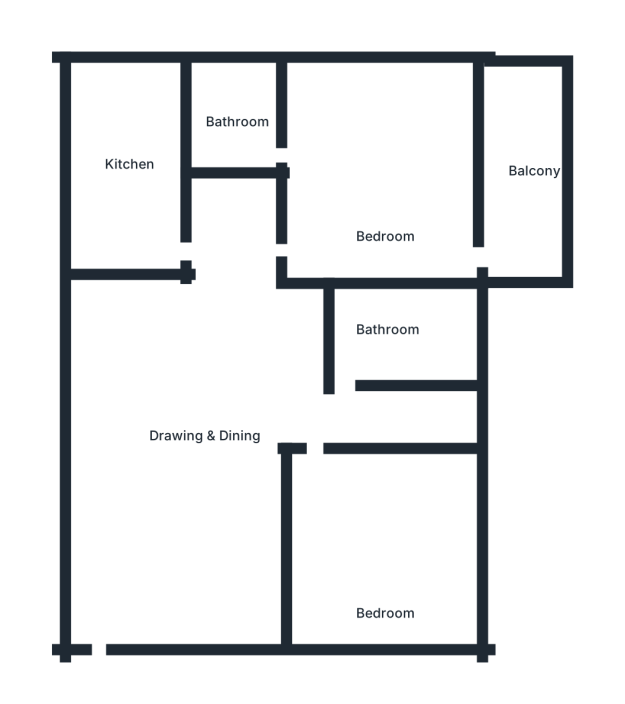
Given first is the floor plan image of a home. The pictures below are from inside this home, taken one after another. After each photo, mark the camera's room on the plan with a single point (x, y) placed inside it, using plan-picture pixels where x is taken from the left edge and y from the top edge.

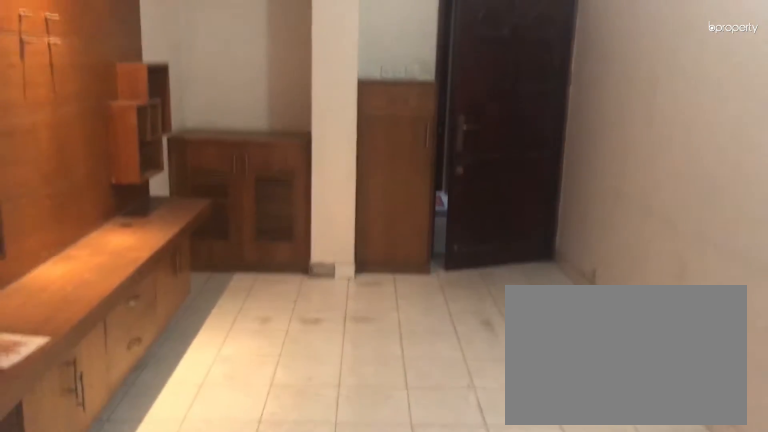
(215, 424)
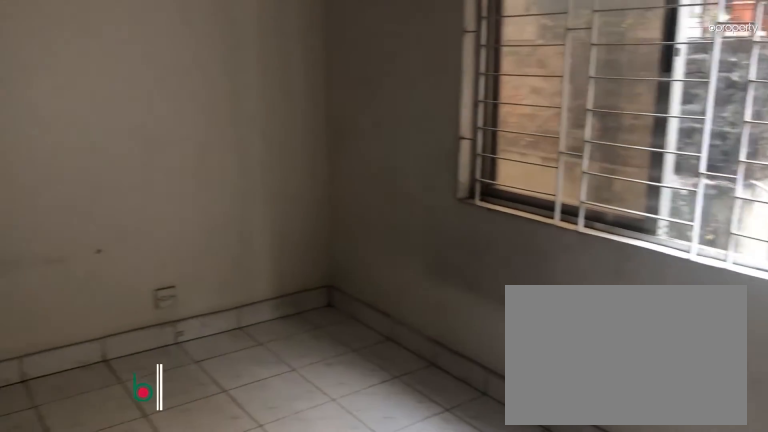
(386, 568)
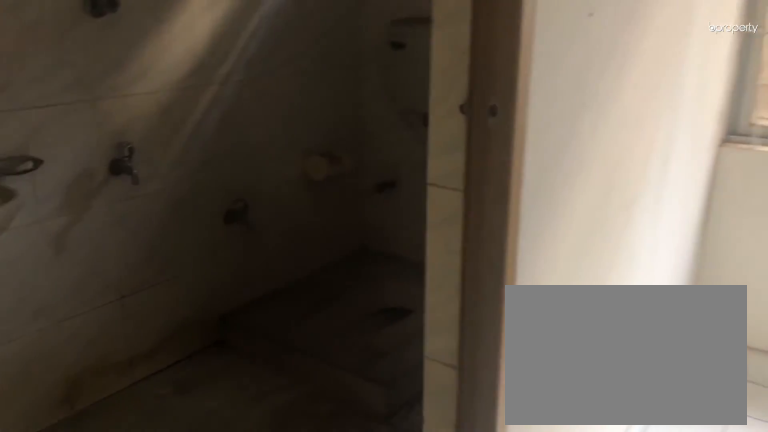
(350, 379)
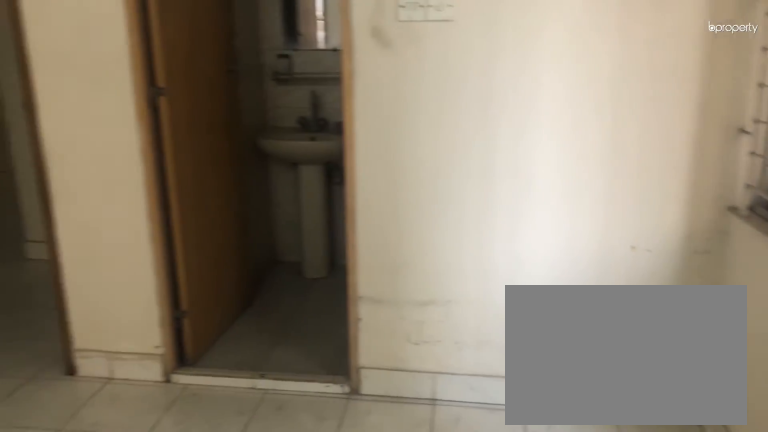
(377, 178)
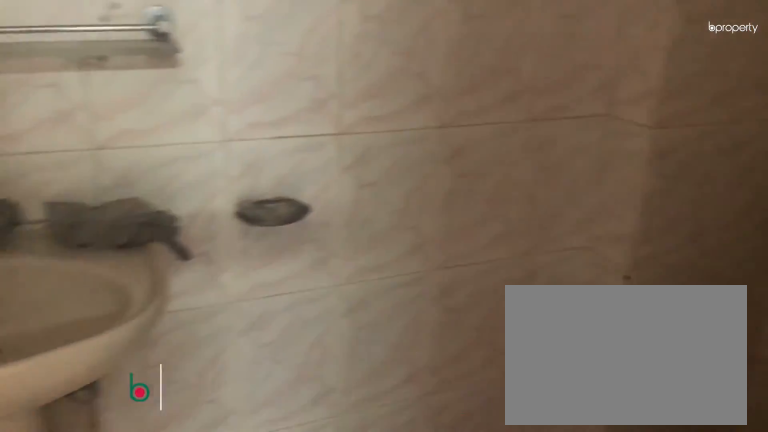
(238, 110)
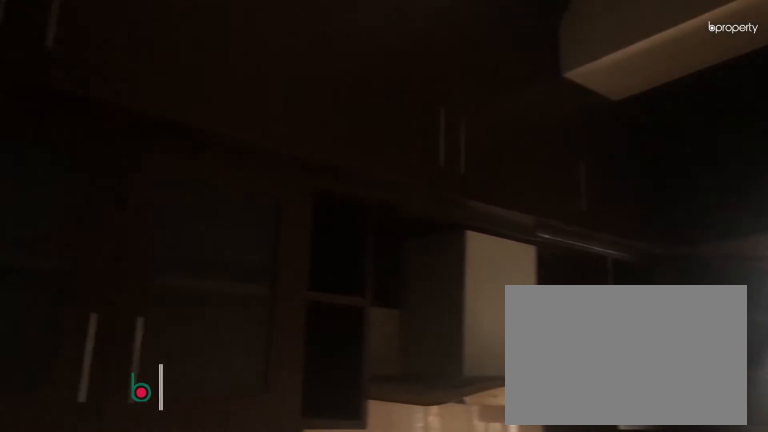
(130, 146)
